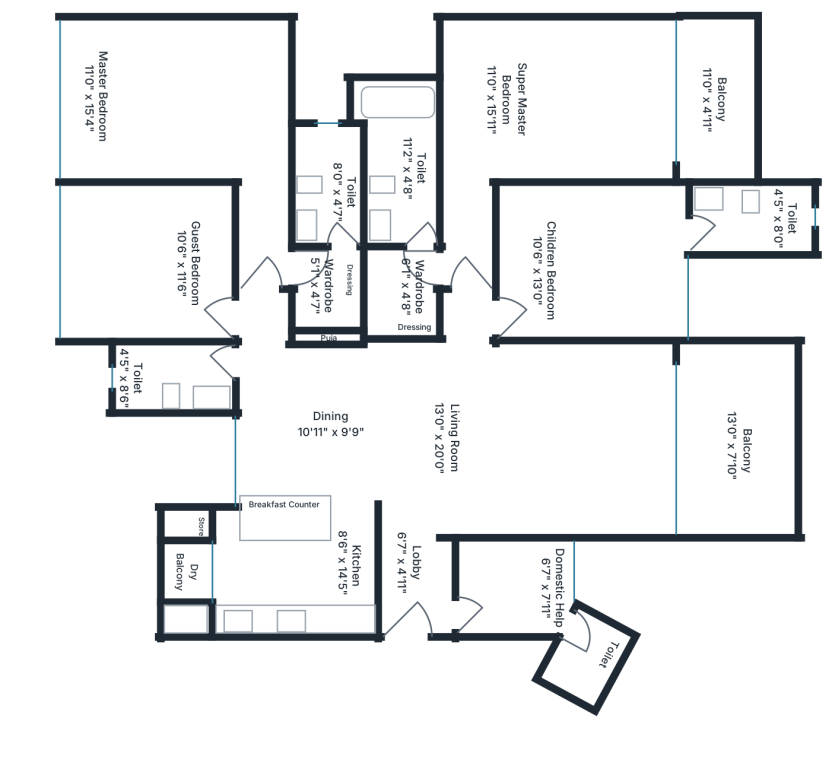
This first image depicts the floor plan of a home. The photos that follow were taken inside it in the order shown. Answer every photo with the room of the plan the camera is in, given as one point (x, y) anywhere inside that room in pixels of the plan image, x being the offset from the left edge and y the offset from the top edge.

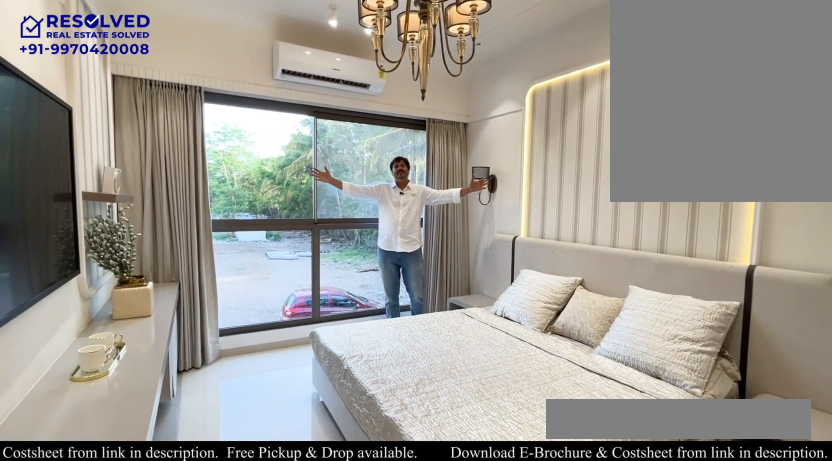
(189, 116)
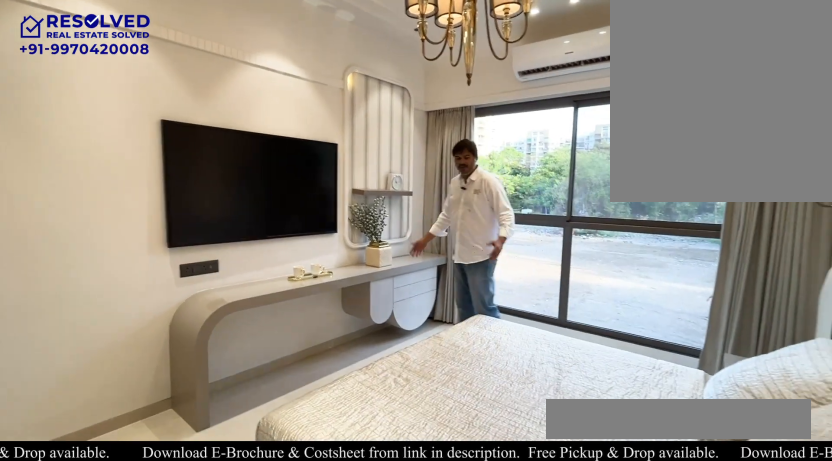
(190, 116)
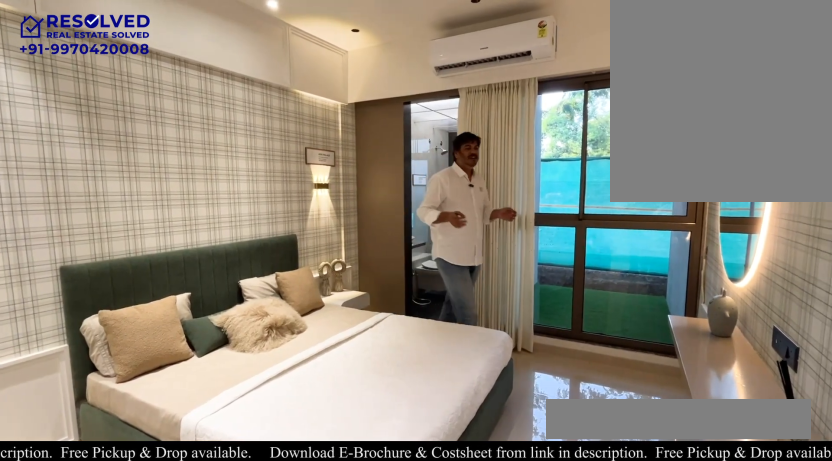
(593, 261)
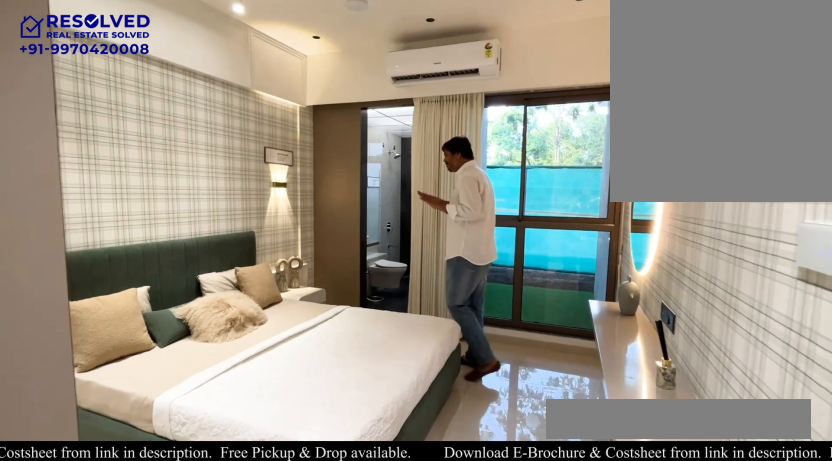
(593, 261)
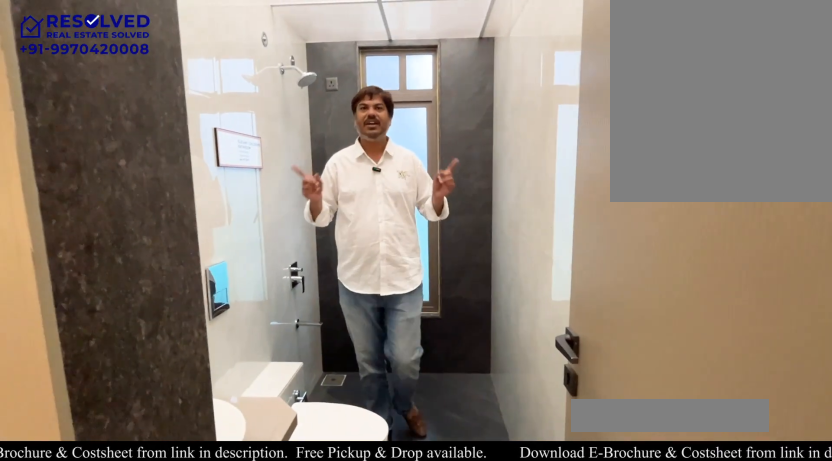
(747, 217)
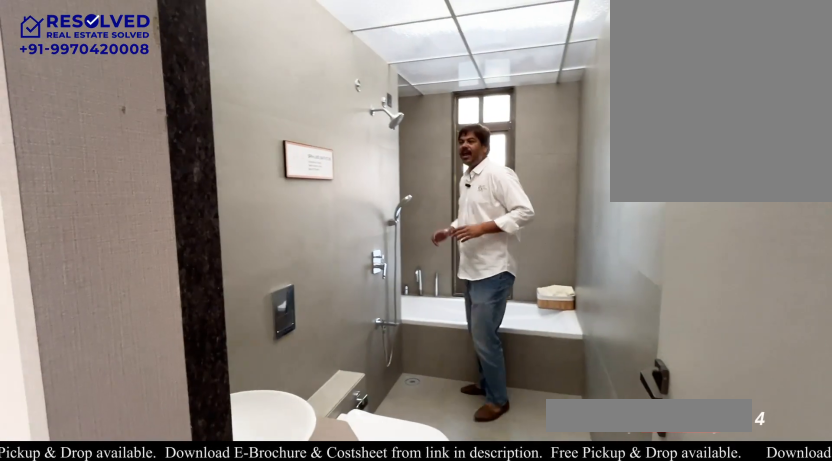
(400, 159)
